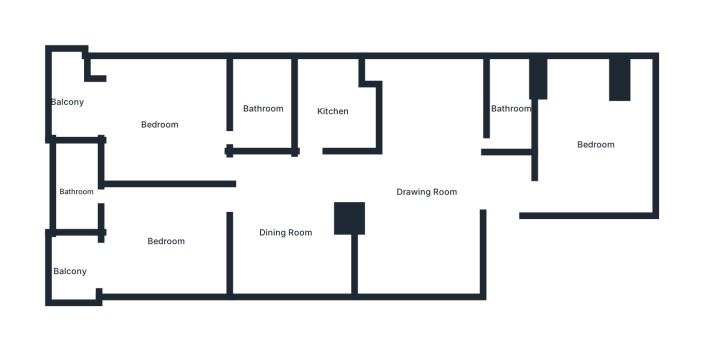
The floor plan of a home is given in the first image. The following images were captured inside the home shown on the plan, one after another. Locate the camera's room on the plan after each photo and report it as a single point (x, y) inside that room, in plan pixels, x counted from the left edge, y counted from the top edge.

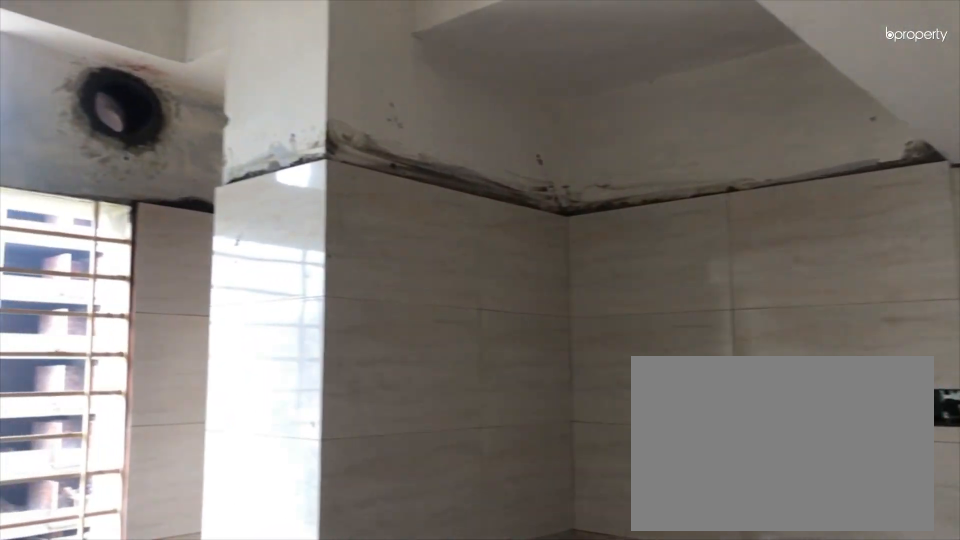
(334, 110)
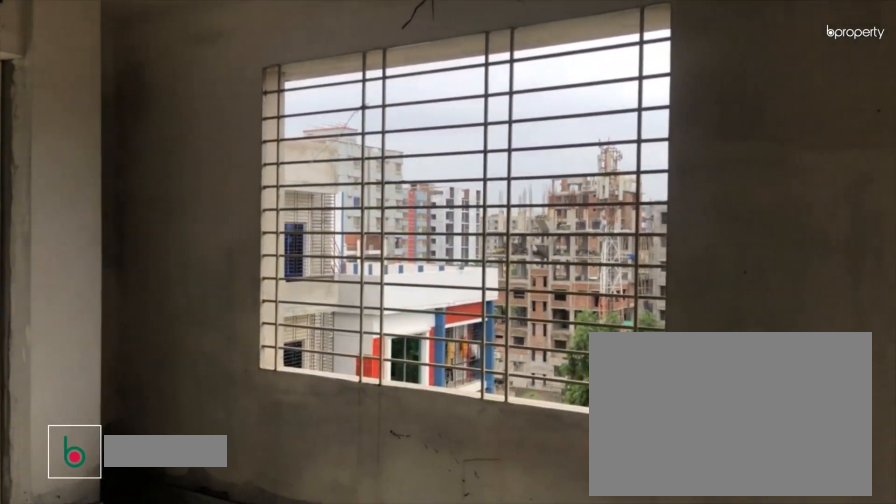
(161, 123)
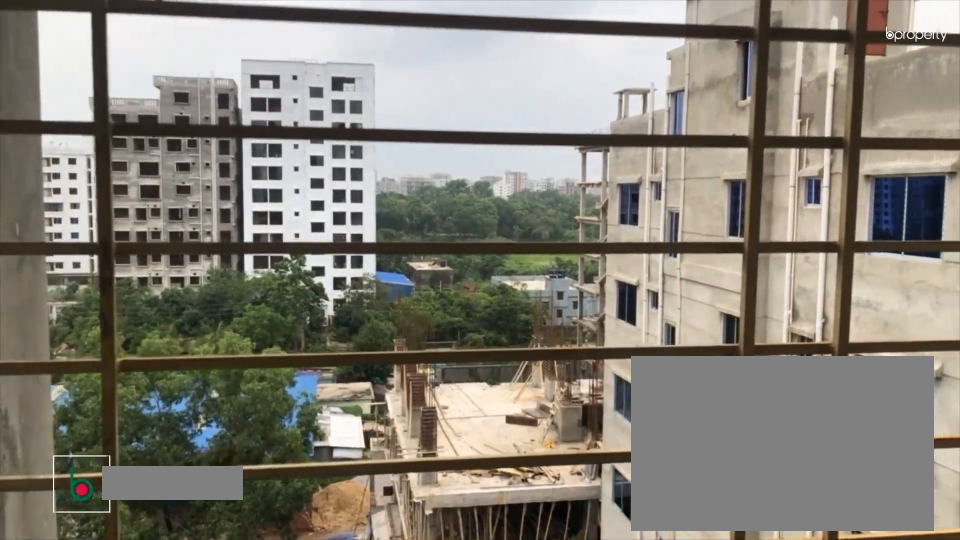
(64, 102)
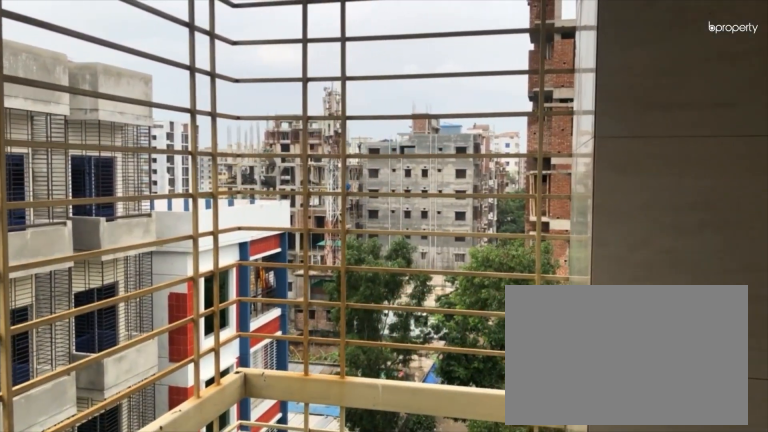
(64, 102)
